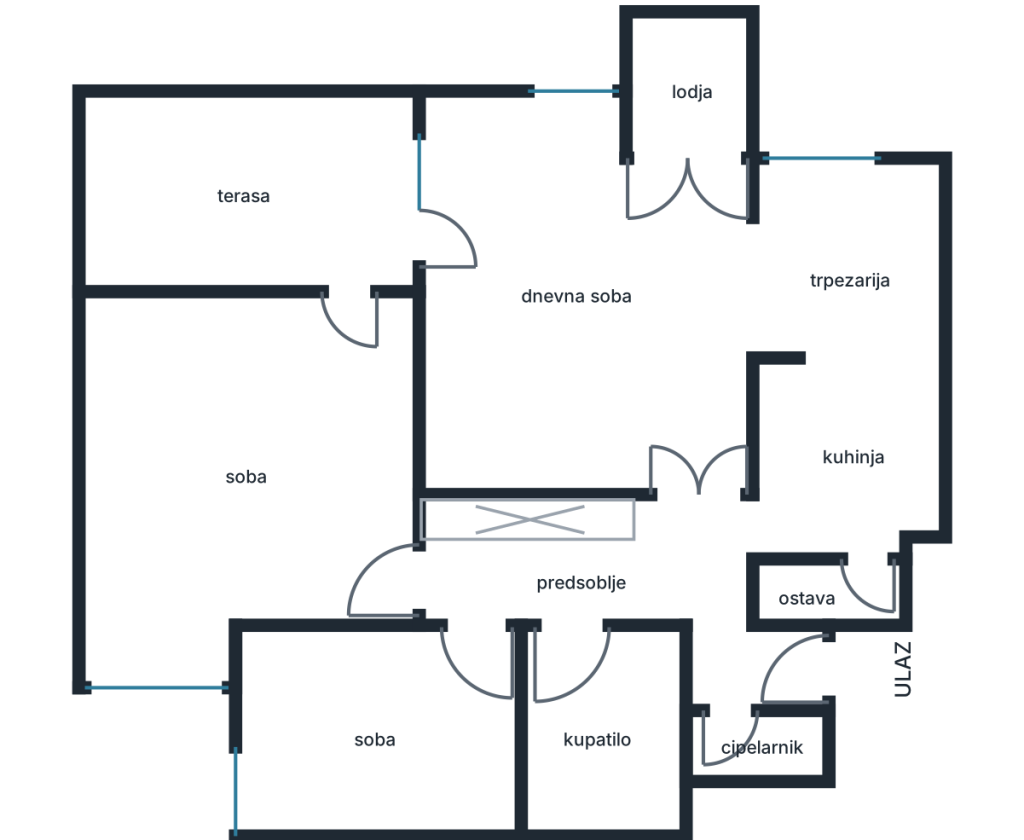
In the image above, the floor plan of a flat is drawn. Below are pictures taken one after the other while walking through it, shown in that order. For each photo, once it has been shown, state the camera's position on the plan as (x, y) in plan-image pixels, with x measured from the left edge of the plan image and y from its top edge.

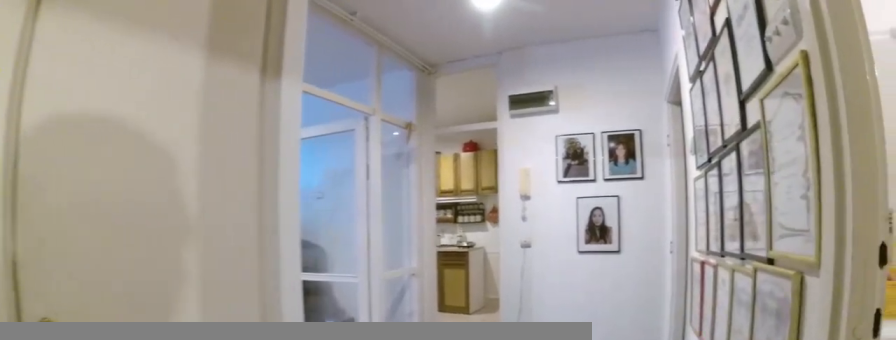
(494, 586)
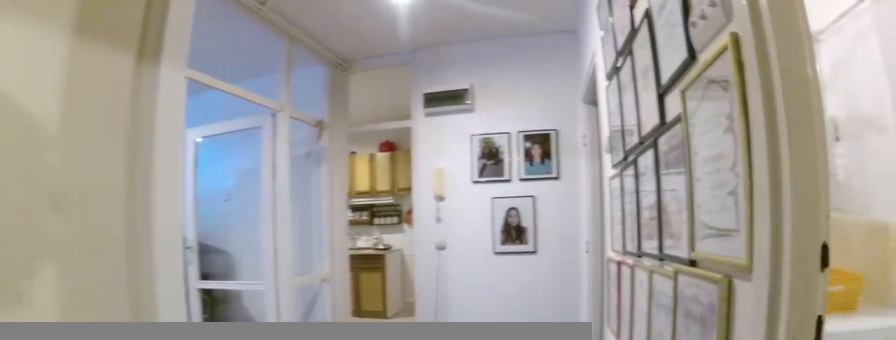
(507, 584)
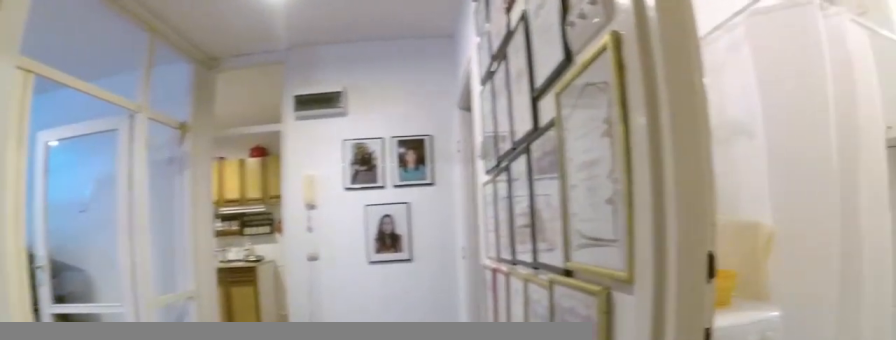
(516, 581)
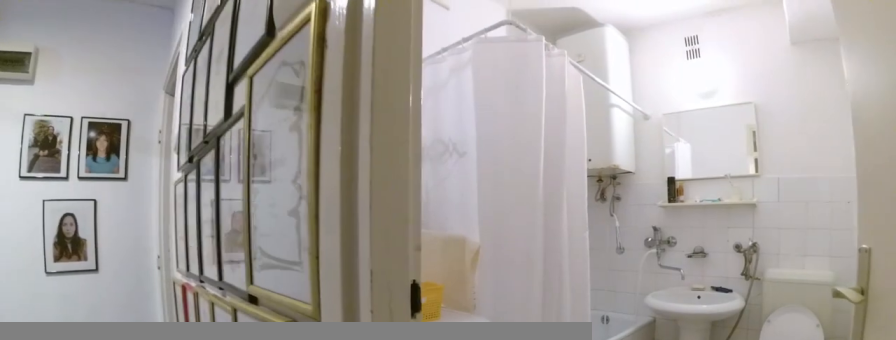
(509, 589)
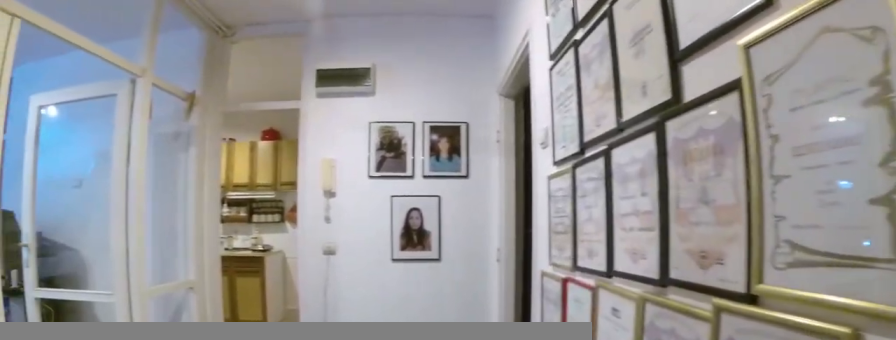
(488, 589)
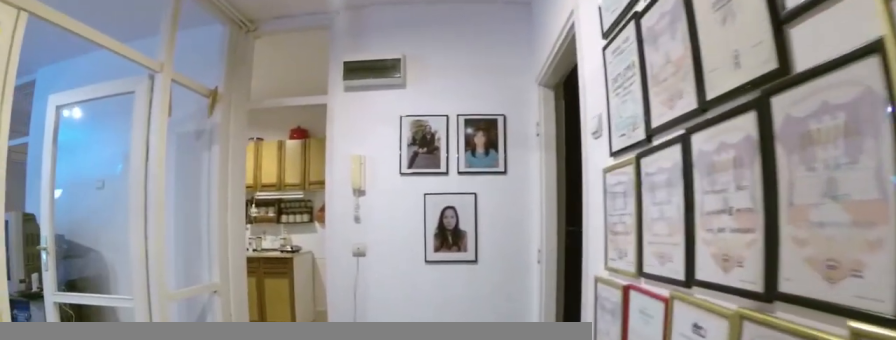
(508, 588)
